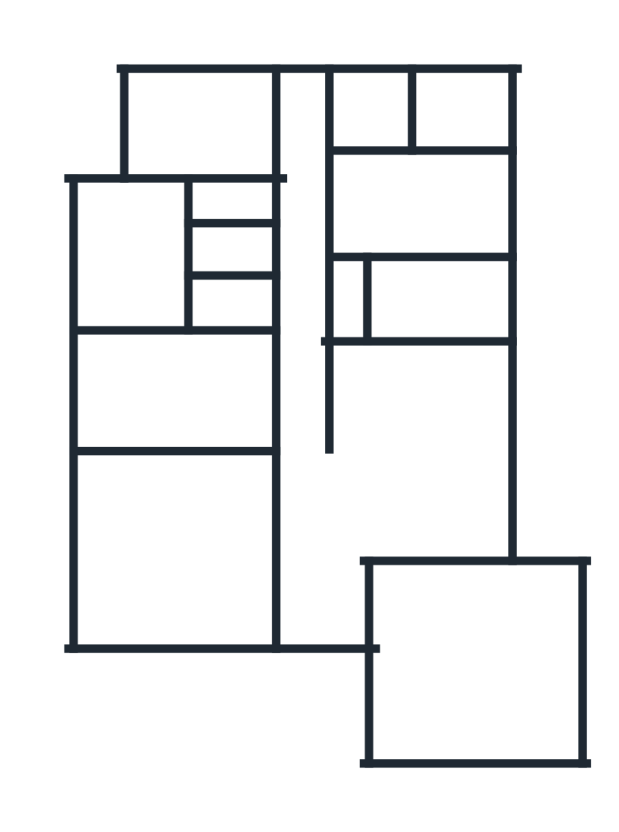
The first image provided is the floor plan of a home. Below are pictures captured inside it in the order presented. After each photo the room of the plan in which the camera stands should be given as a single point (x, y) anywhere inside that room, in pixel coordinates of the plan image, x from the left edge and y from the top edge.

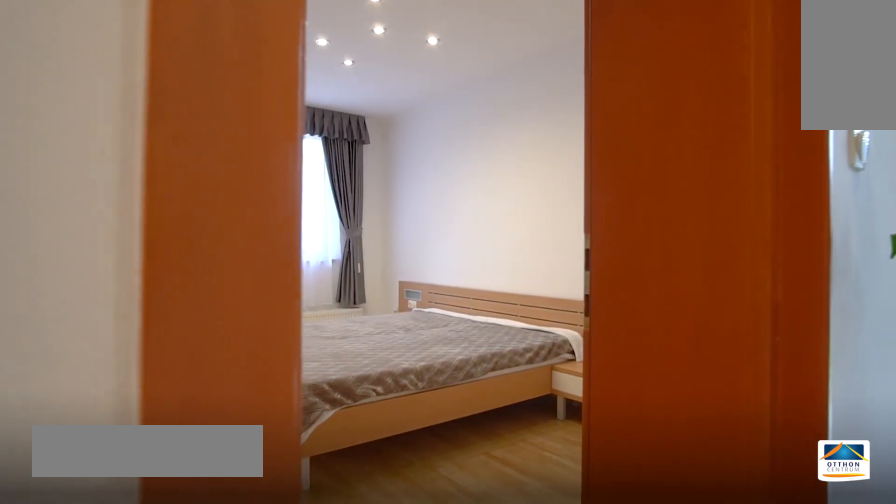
(204, 125)
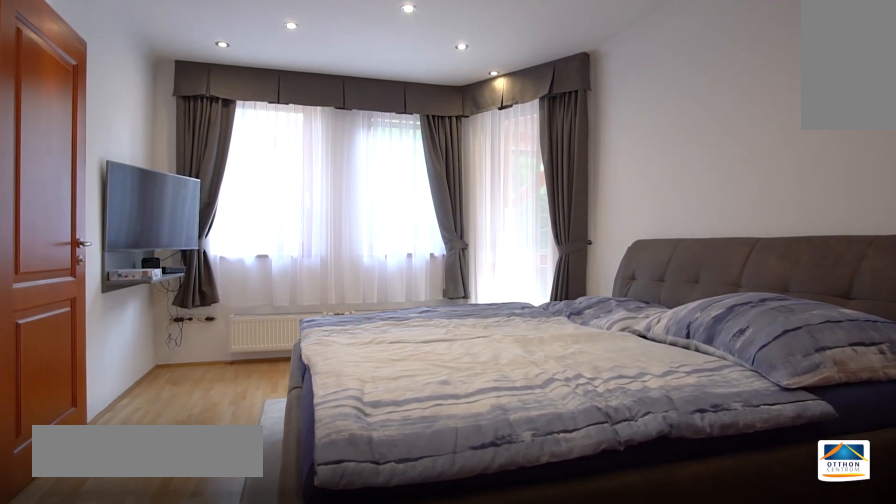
(443, 212)
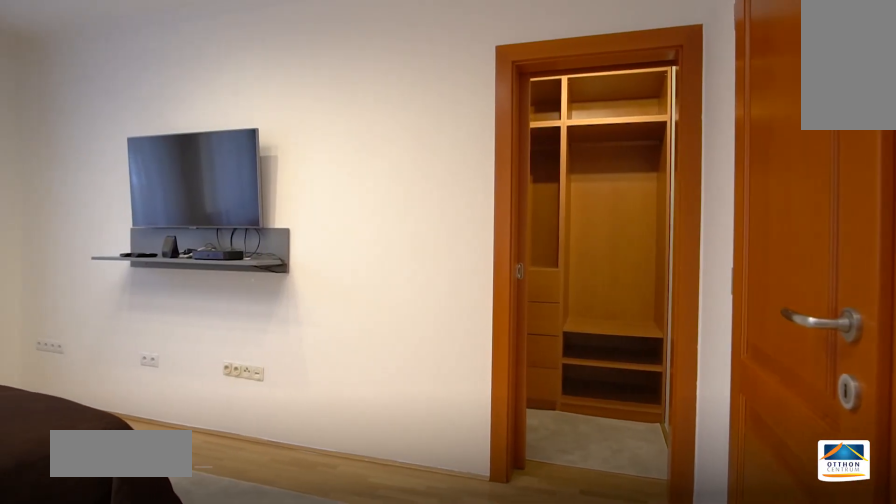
(176, 391)
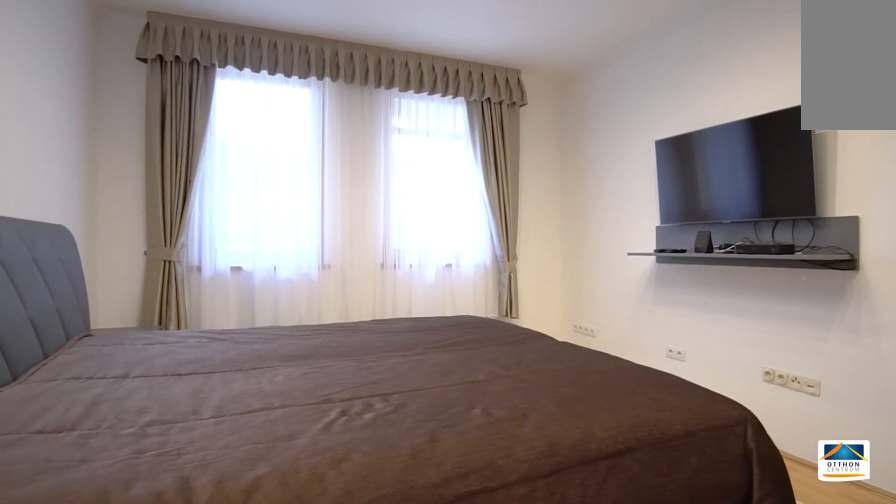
(176, 391)
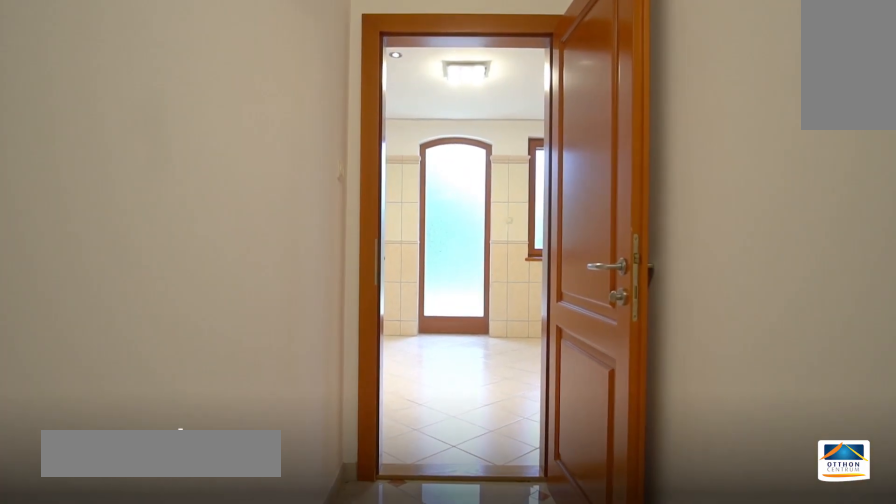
(237, 255)
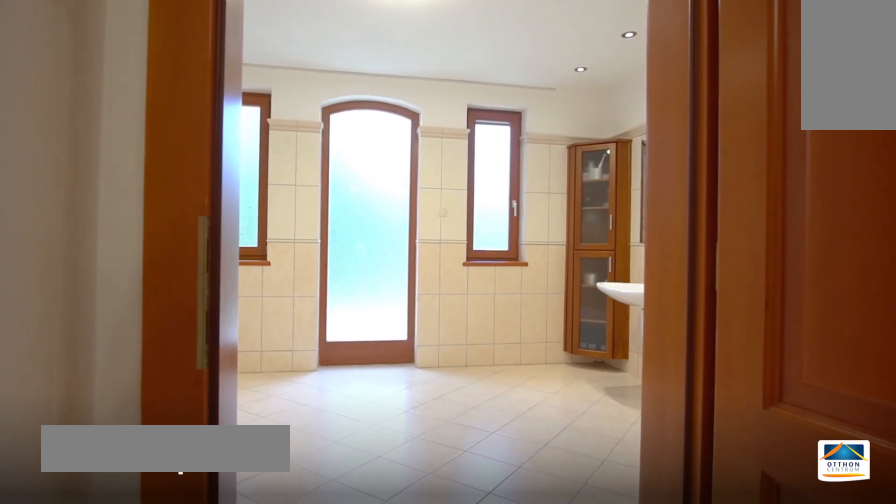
(237, 254)
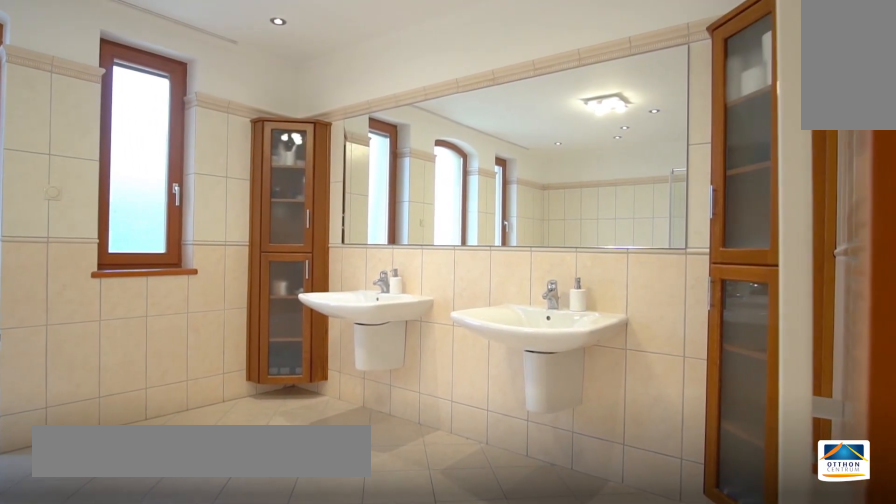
(136, 253)
